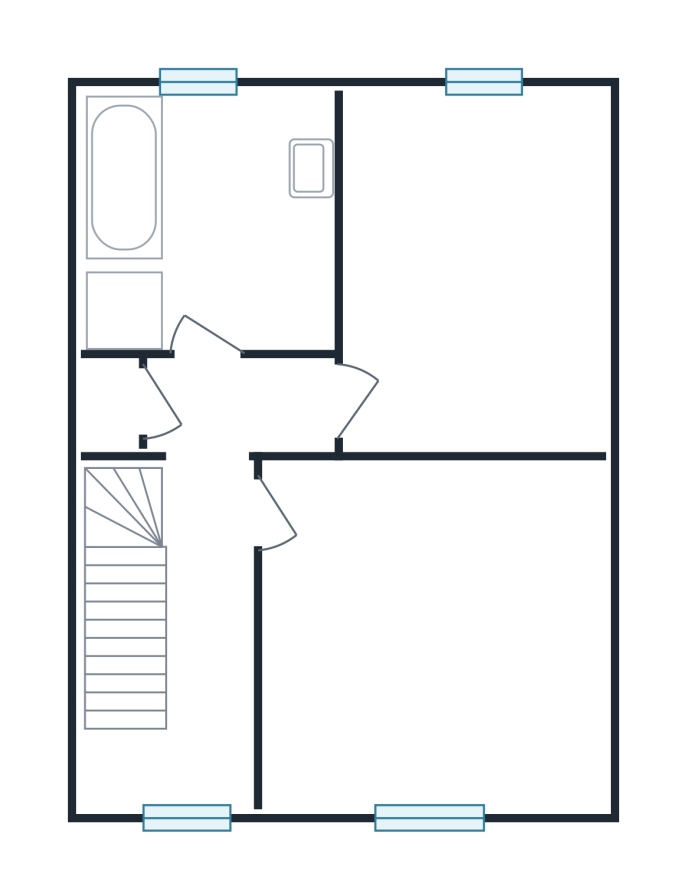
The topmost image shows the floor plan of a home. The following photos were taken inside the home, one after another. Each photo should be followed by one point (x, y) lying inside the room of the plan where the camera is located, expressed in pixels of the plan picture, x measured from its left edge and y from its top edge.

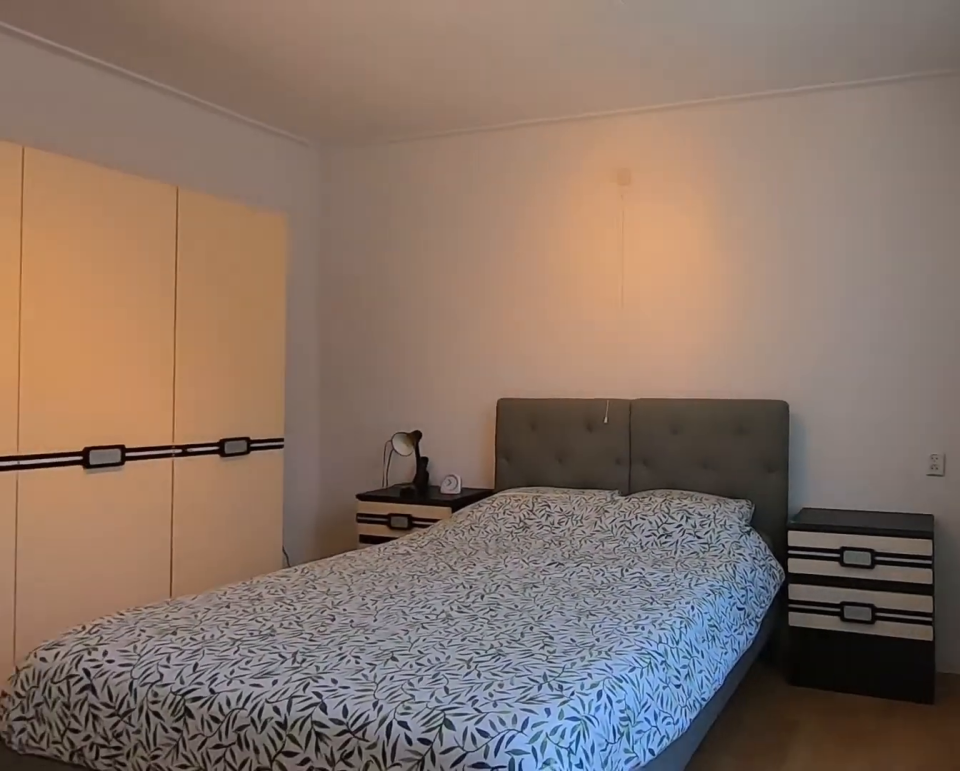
(431, 635)
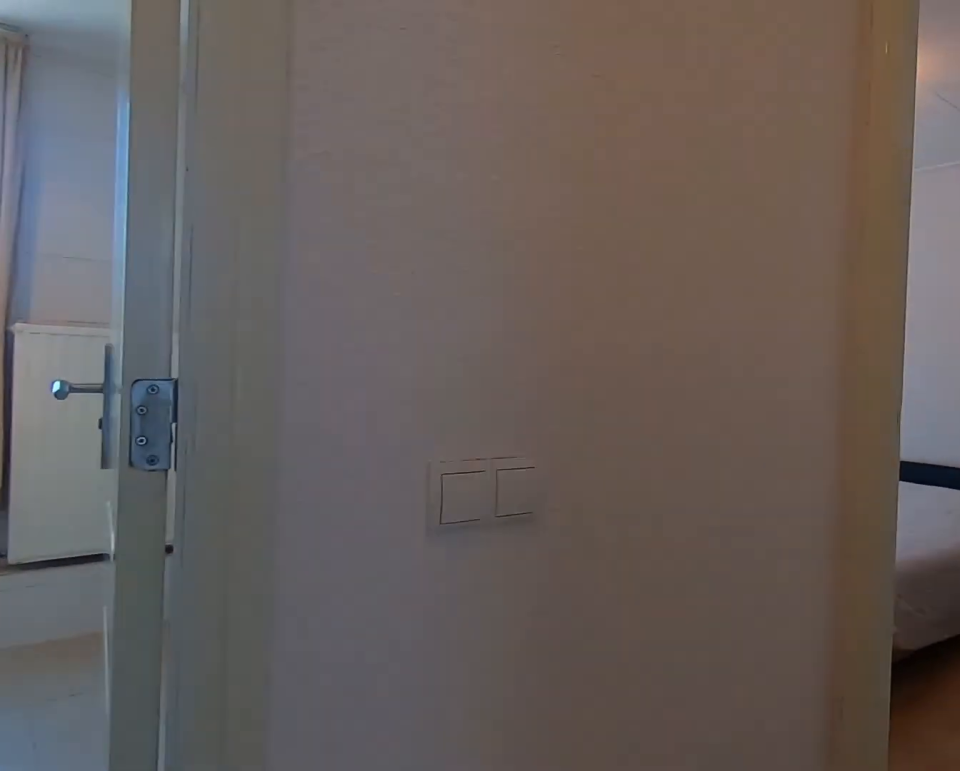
(209, 573)
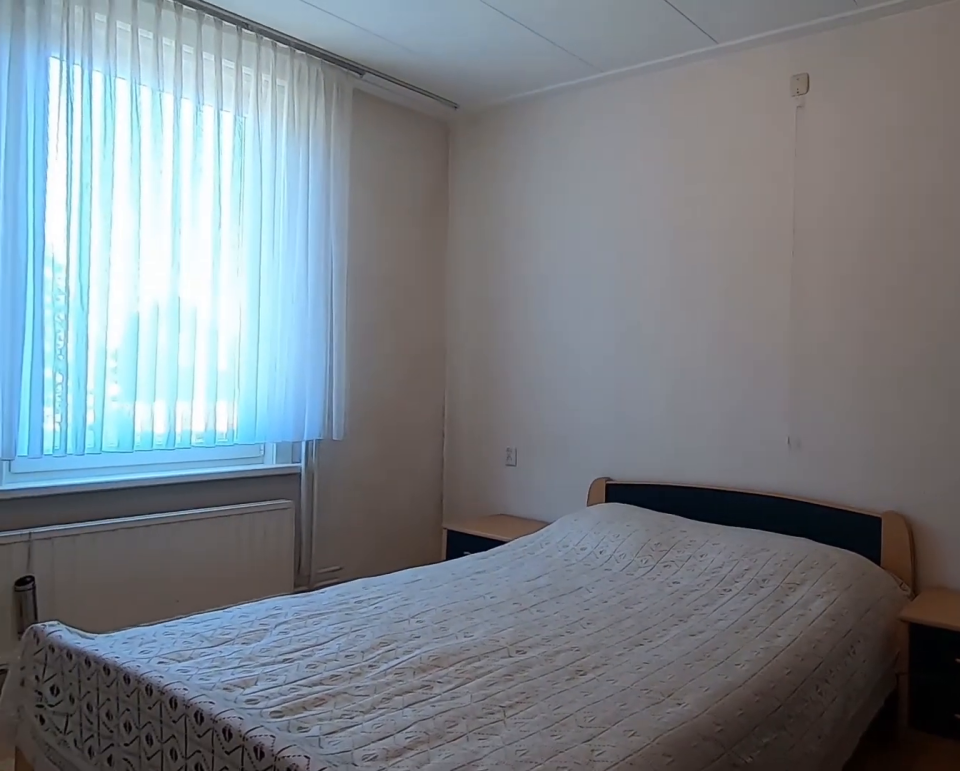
(471, 157)
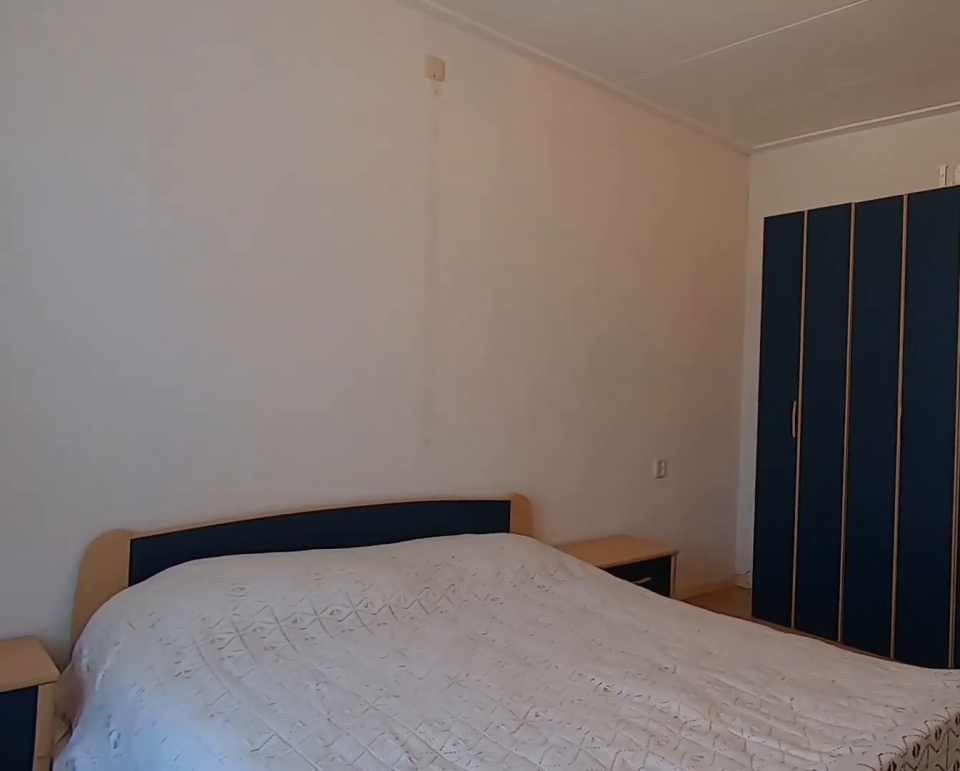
(471, 157)
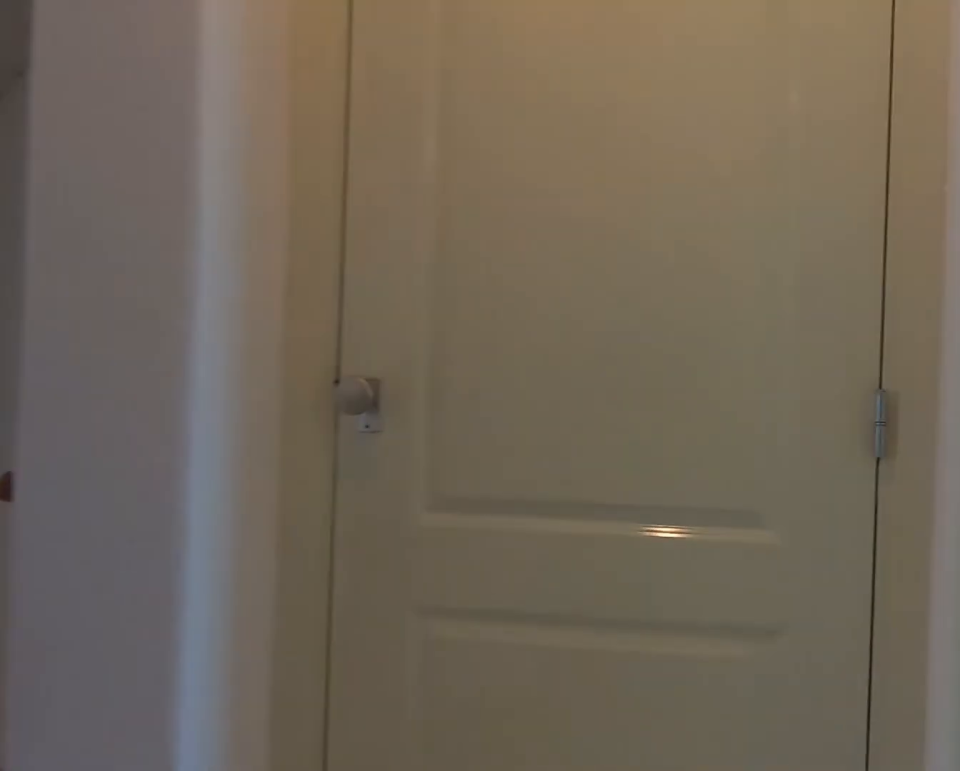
(209, 572)
